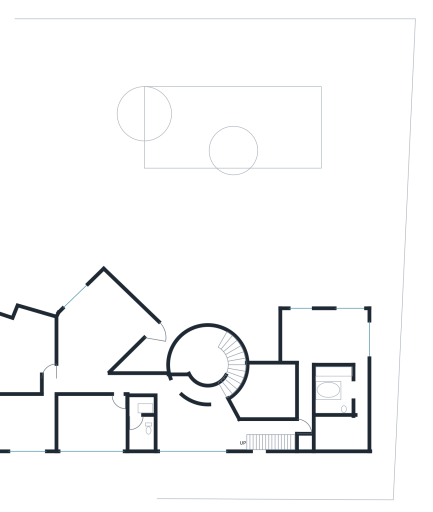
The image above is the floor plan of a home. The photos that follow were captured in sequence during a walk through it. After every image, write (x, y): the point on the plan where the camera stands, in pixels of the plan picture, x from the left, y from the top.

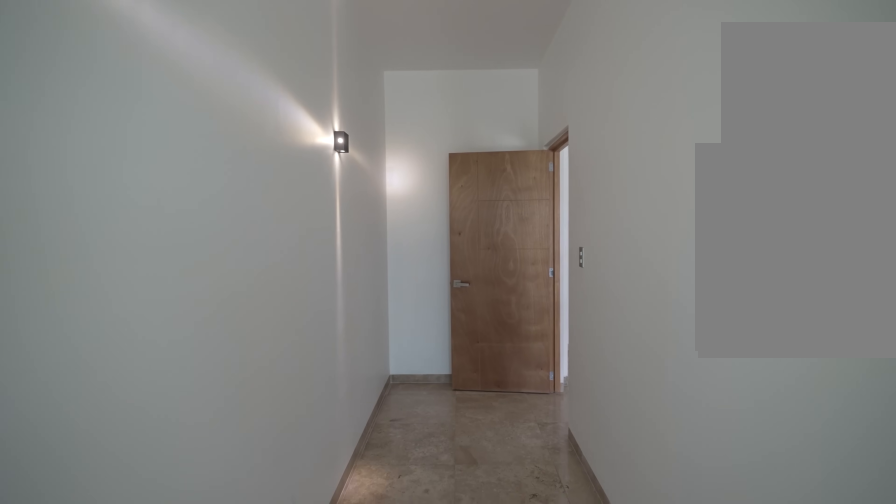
(303, 372)
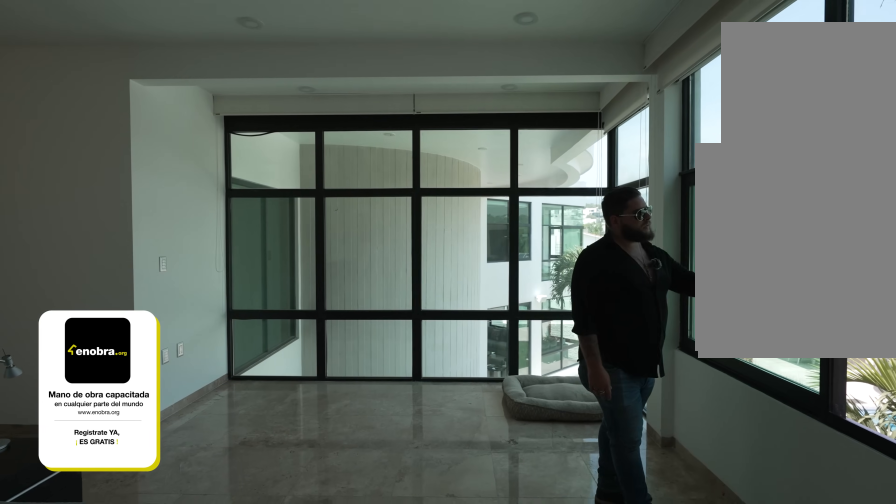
(331, 321)
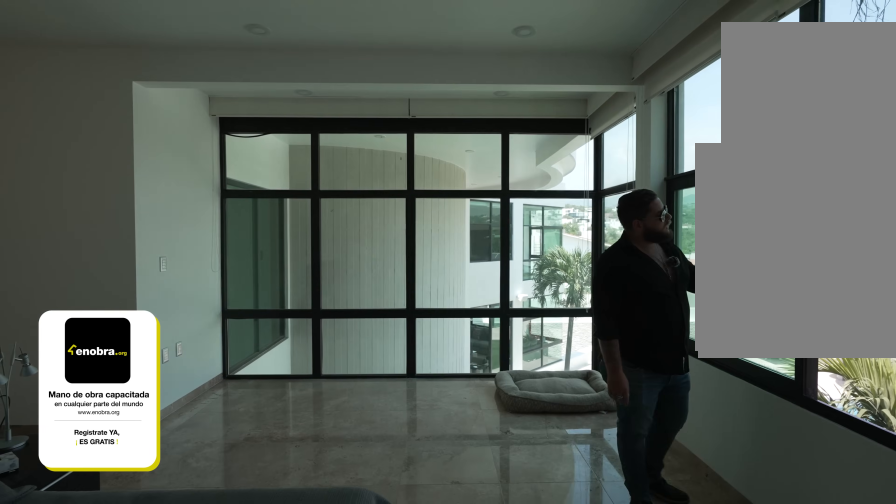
(331, 321)
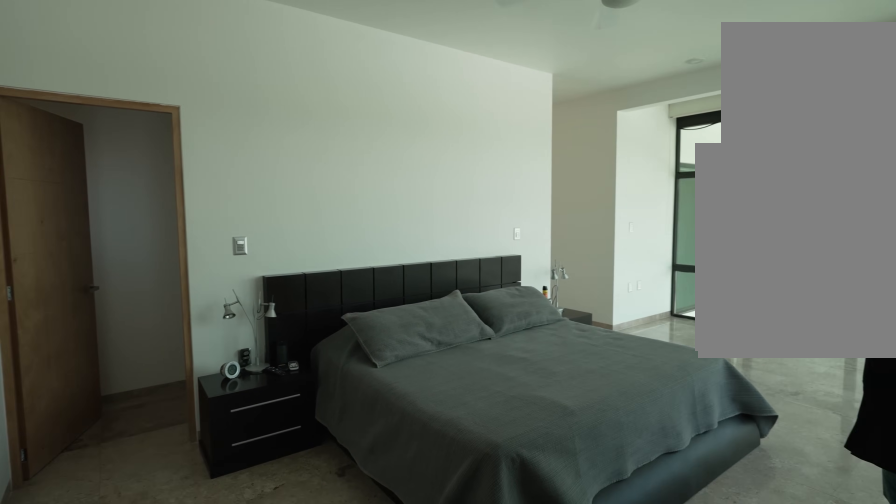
(360, 329)
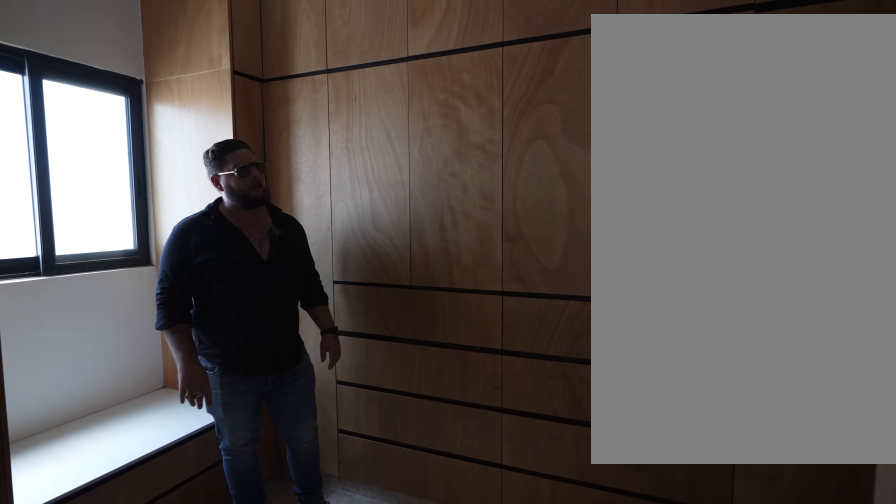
(347, 433)
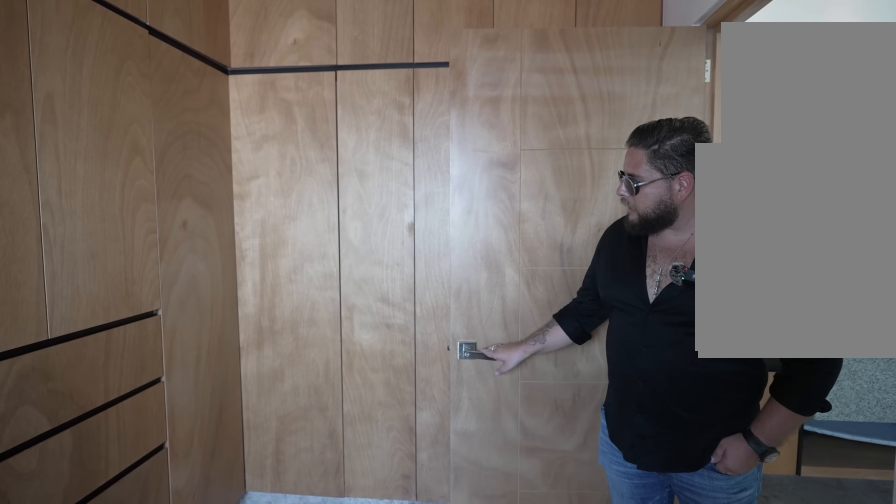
(337, 435)
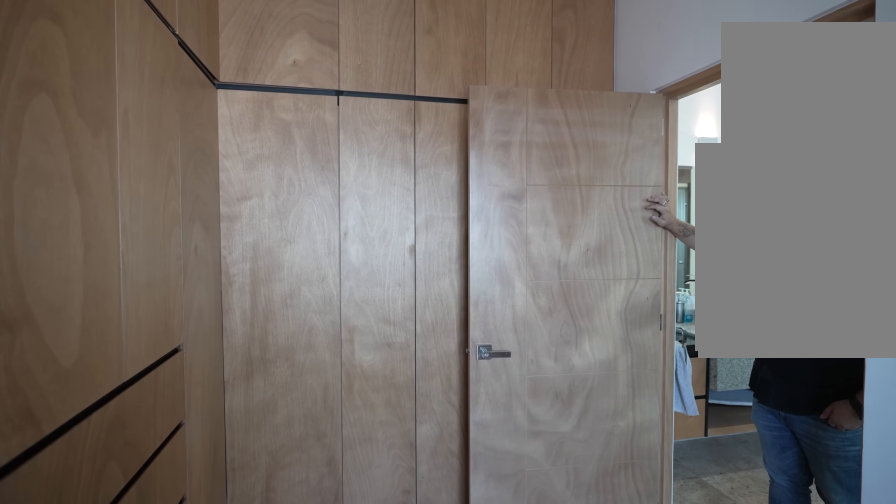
(338, 435)
